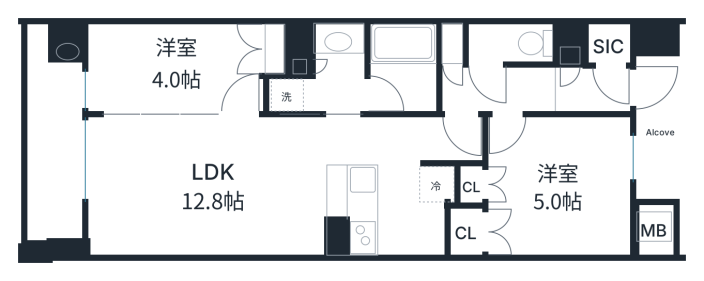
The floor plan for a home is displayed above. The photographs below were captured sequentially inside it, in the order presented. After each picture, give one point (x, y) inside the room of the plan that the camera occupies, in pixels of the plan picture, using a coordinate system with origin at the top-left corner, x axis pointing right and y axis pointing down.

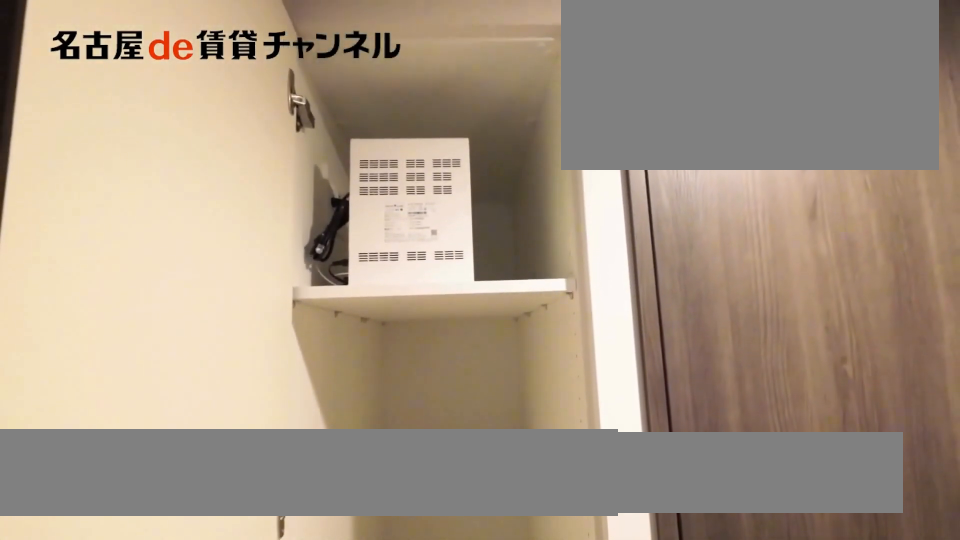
(452, 45)
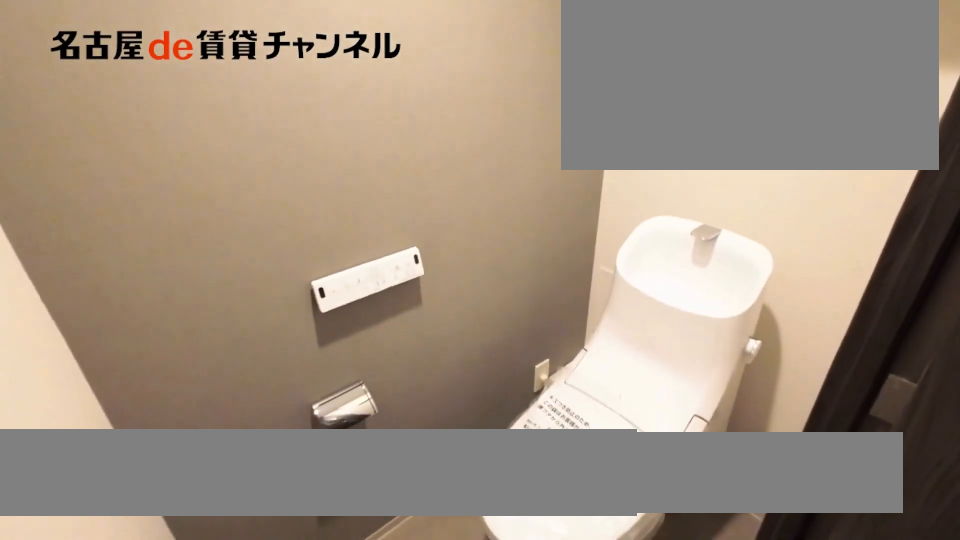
(510, 45)
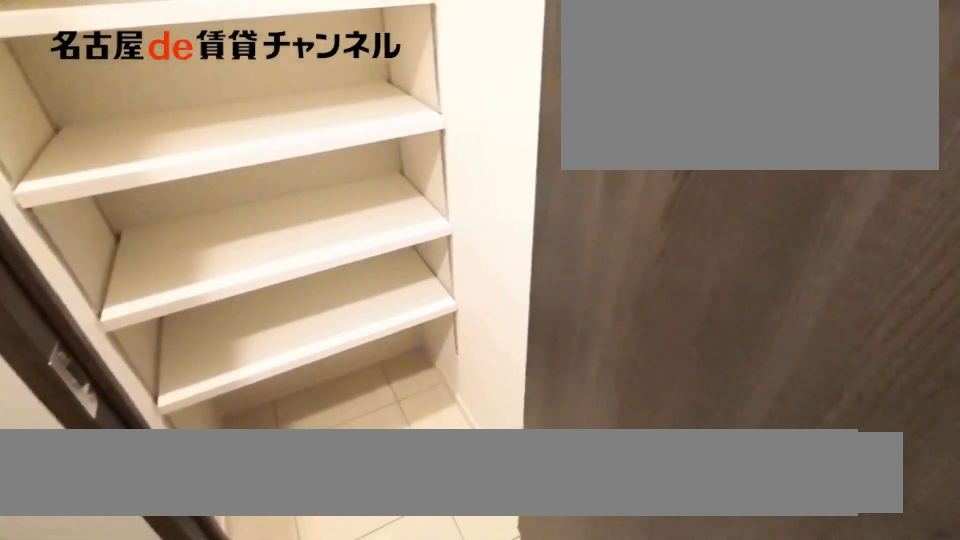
(609, 45)
